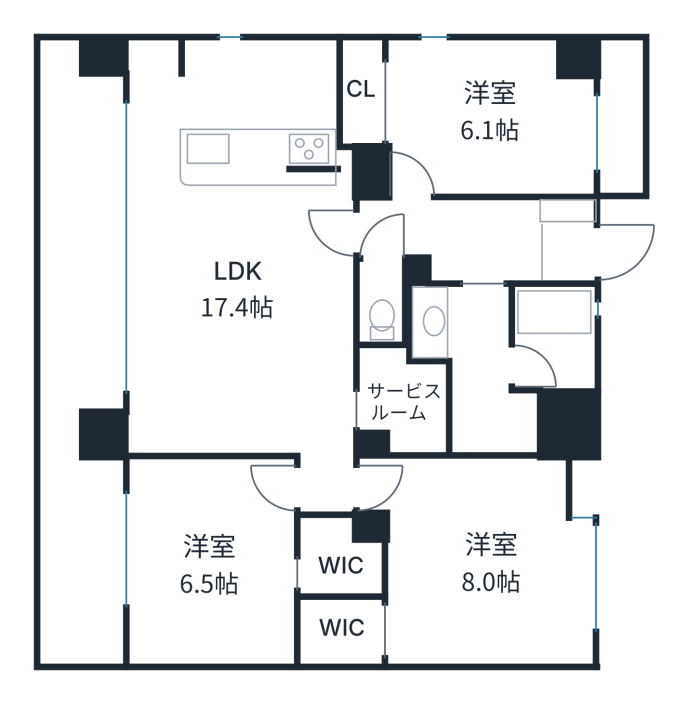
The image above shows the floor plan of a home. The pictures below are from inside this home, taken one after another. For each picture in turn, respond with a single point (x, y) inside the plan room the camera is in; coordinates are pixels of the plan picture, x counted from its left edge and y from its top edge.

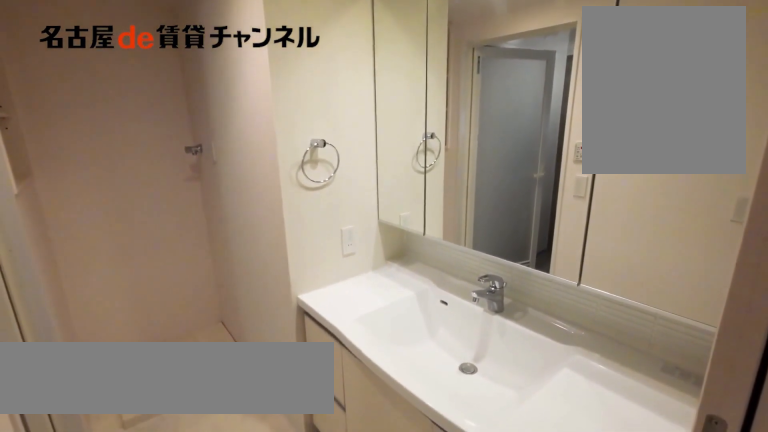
(476, 365)
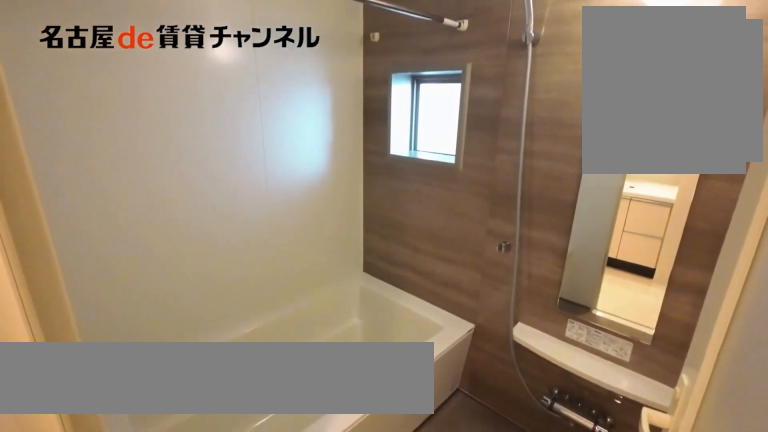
(551, 337)
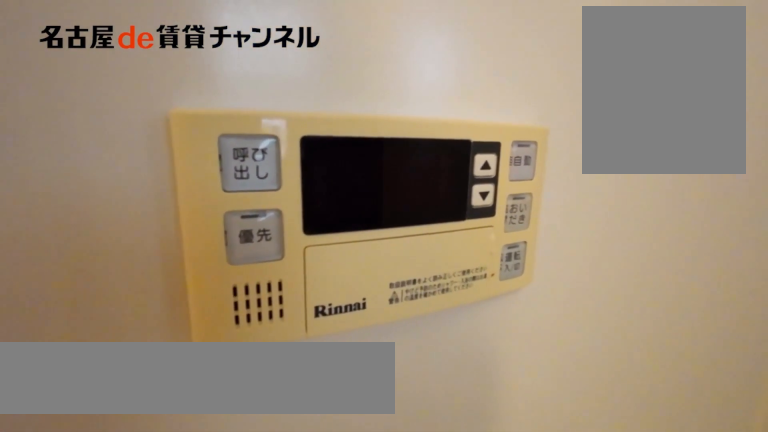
(551, 337)
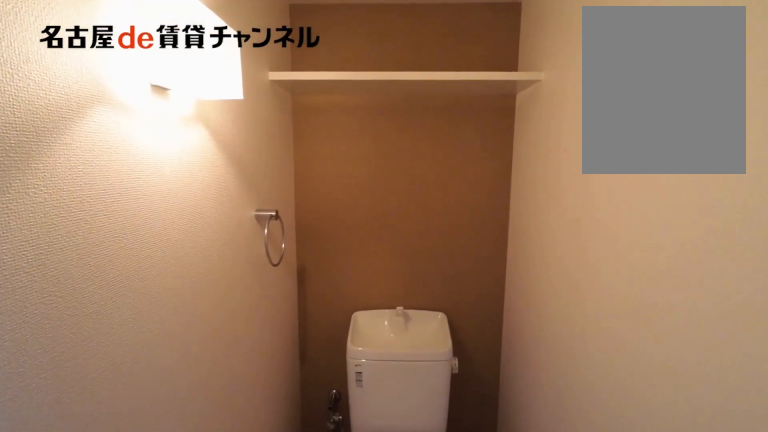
(382, 301)
